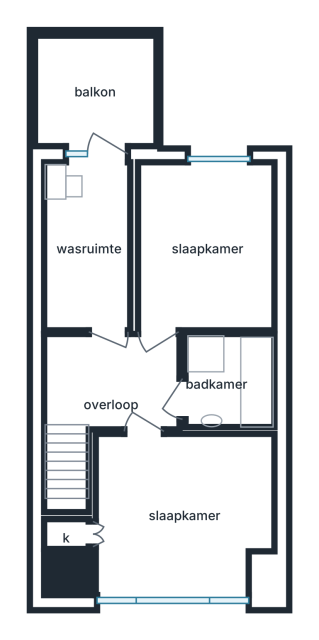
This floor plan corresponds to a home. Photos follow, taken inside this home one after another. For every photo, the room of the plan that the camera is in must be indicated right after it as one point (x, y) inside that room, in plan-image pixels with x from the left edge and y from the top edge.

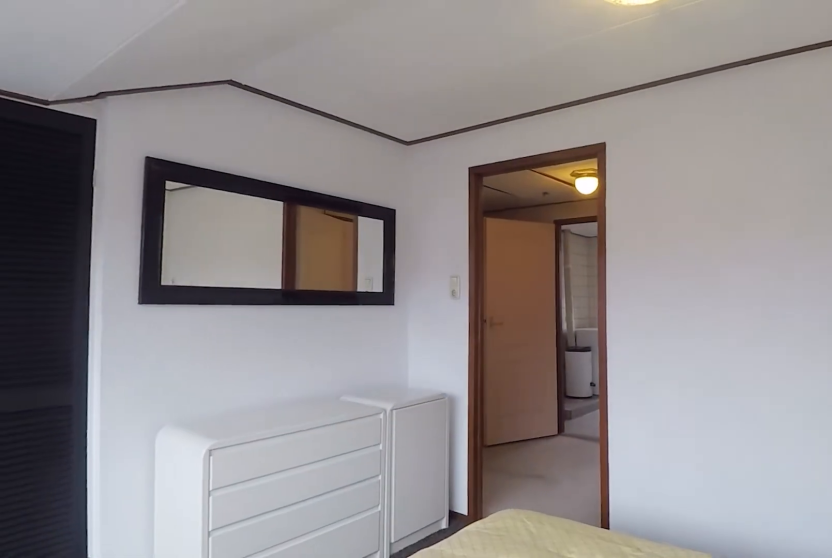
(180, 513)
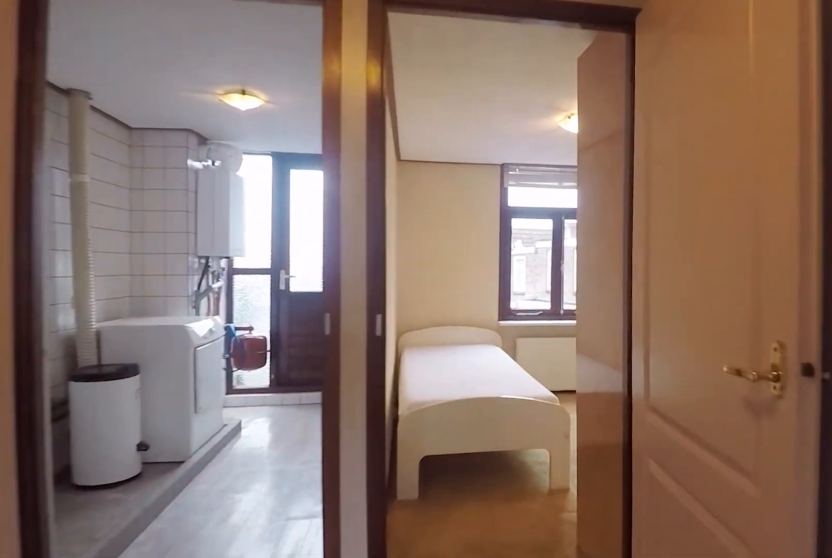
(116, 383)
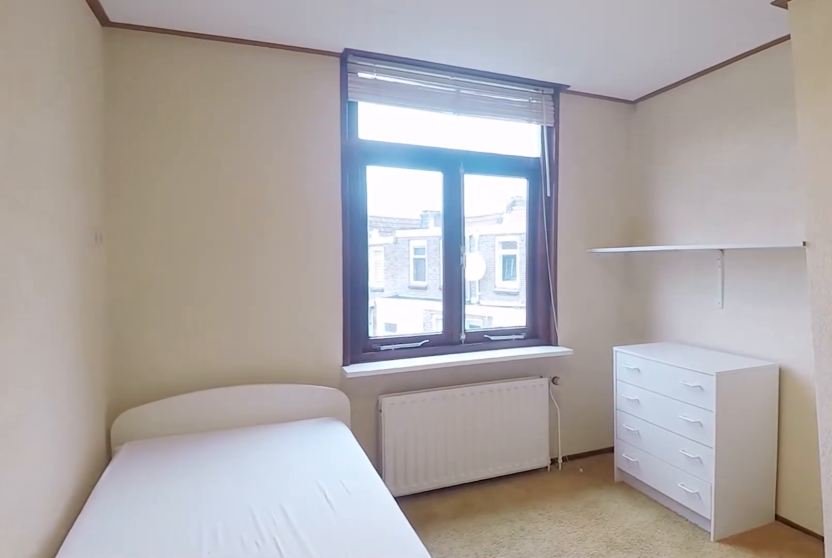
(206, 246)
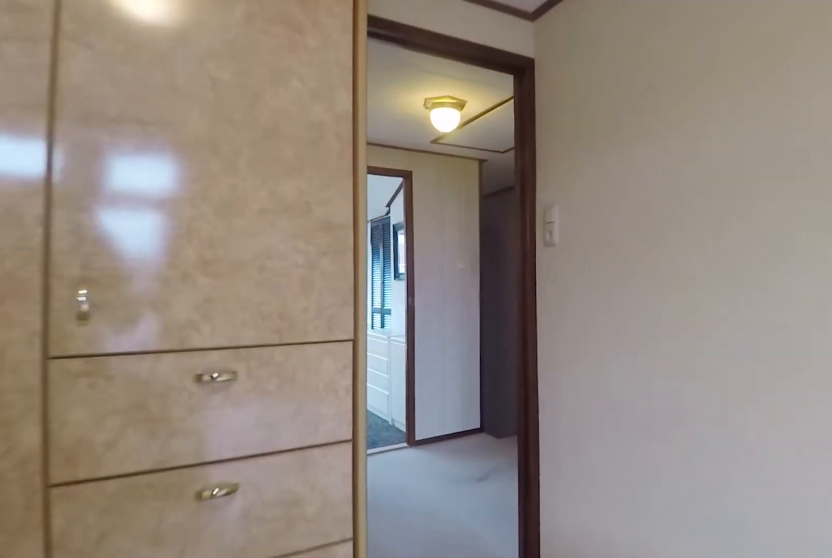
(206, 246)
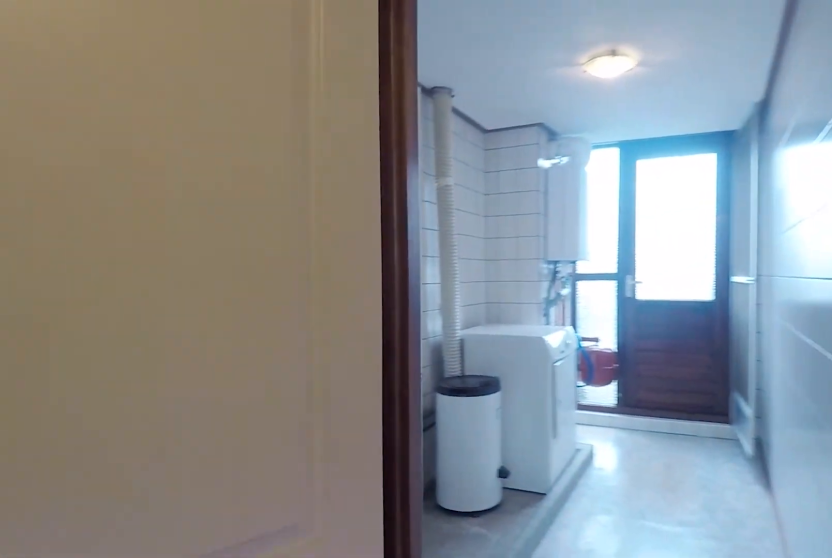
(116, 383)
